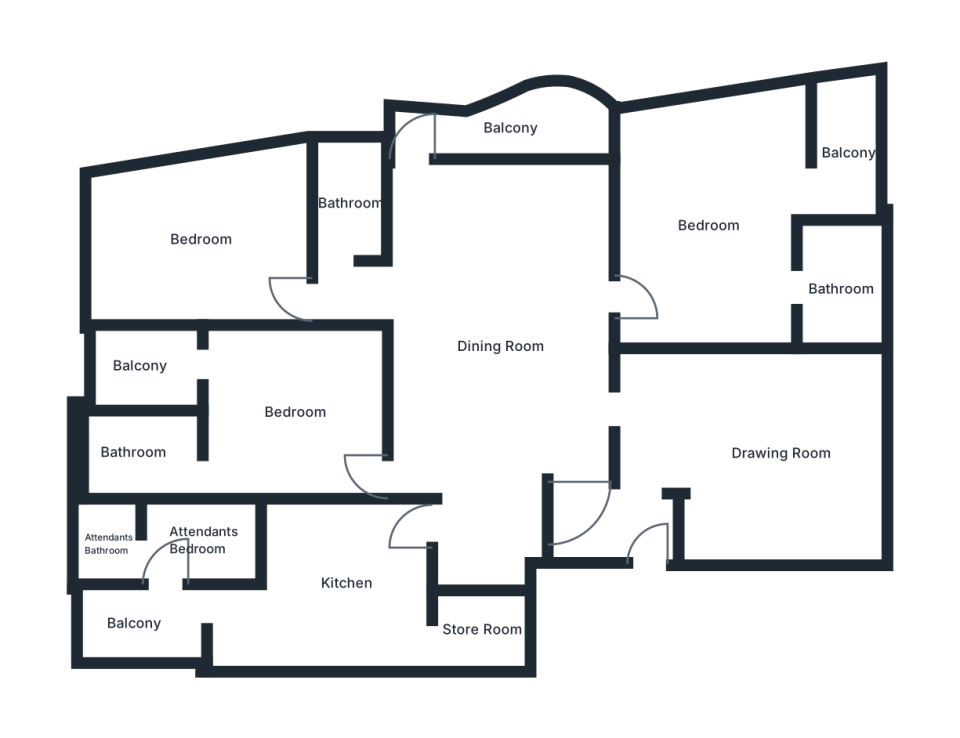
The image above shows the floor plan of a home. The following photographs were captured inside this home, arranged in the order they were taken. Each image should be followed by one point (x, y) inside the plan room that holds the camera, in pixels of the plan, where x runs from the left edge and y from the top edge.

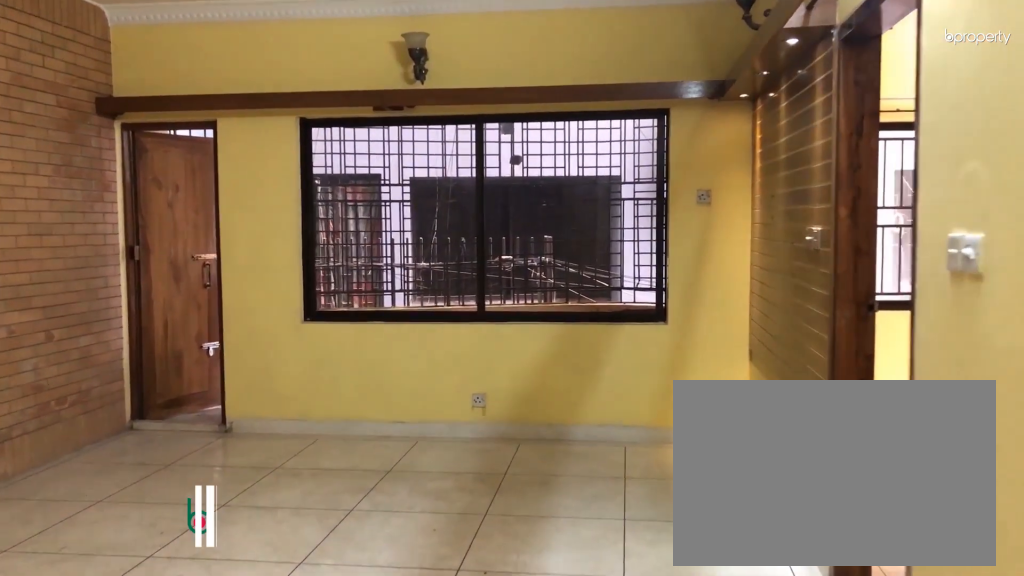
(504, 346)
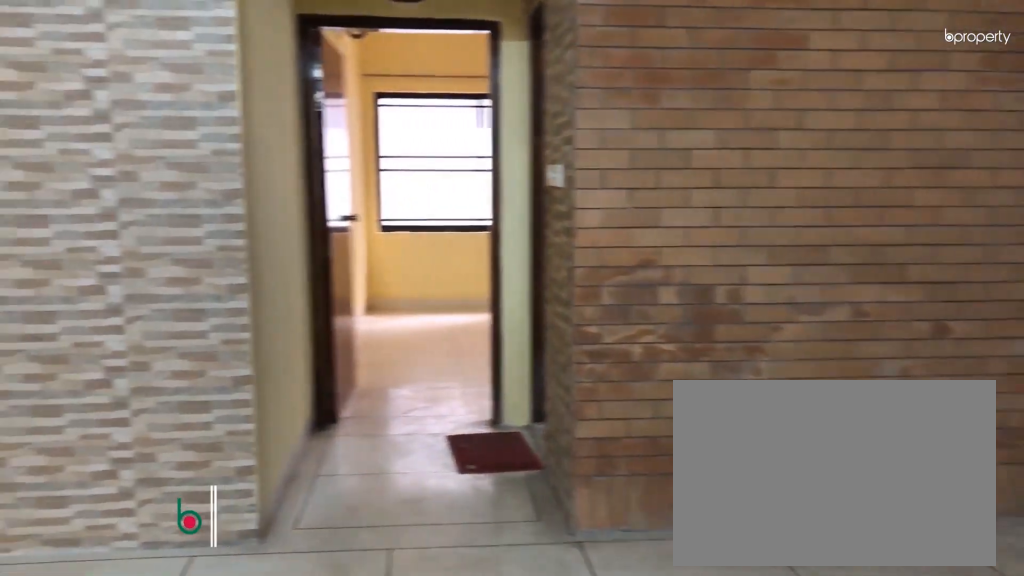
(504, 346)
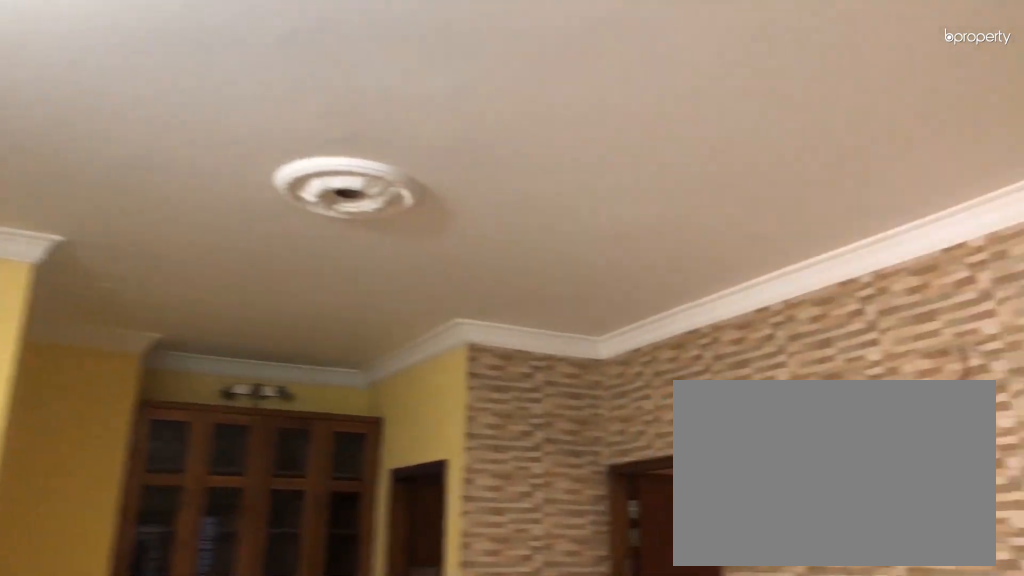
(504, 346)
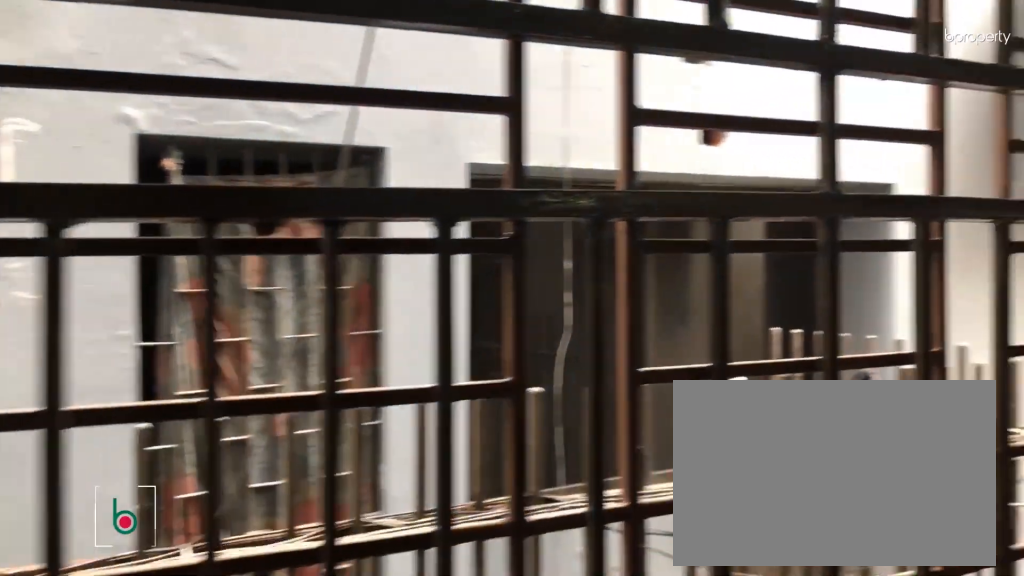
(508, 128)
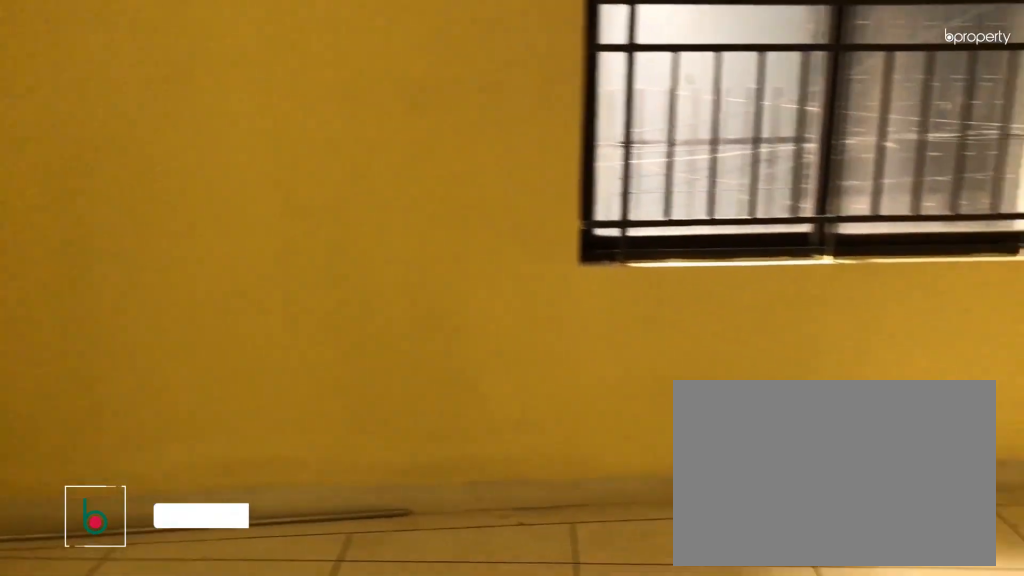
(199, 239)
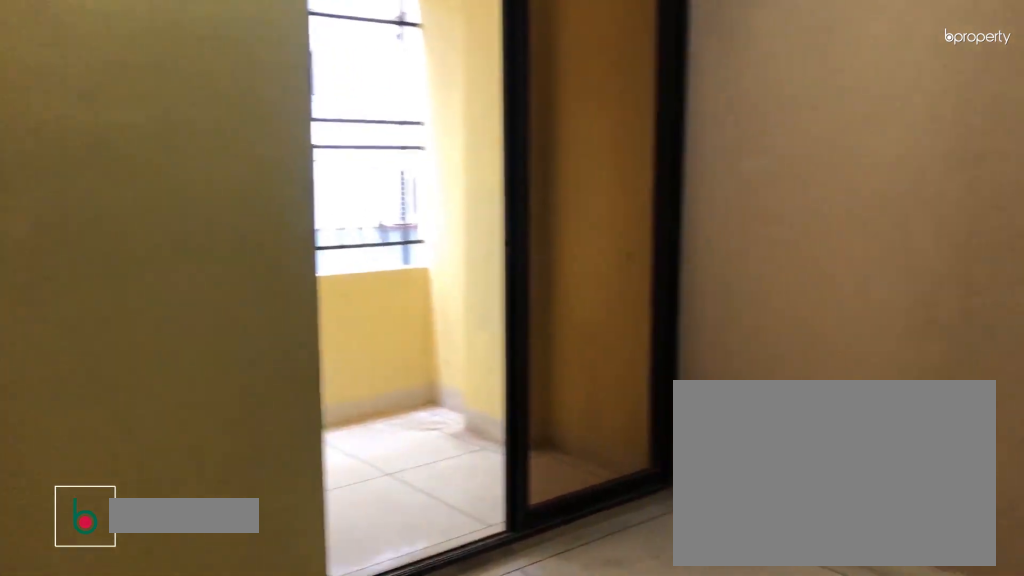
(296, 412)
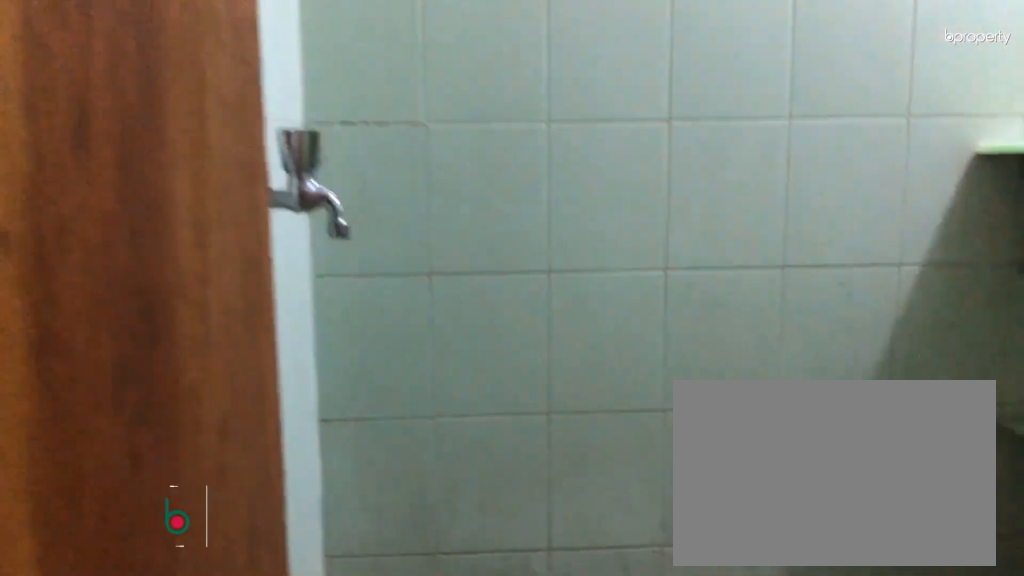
(130, 452)
